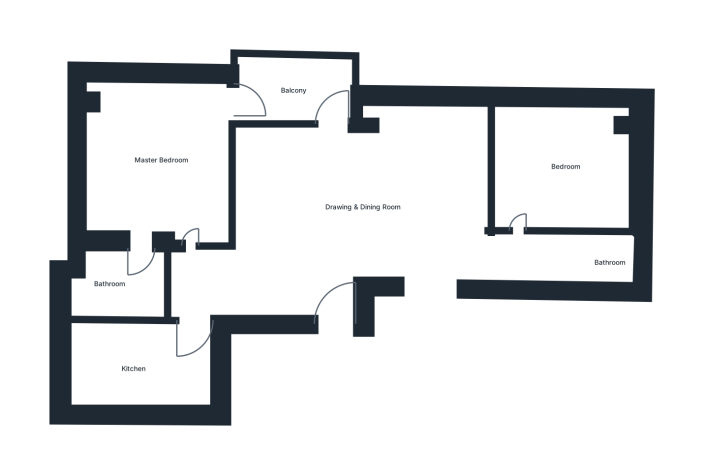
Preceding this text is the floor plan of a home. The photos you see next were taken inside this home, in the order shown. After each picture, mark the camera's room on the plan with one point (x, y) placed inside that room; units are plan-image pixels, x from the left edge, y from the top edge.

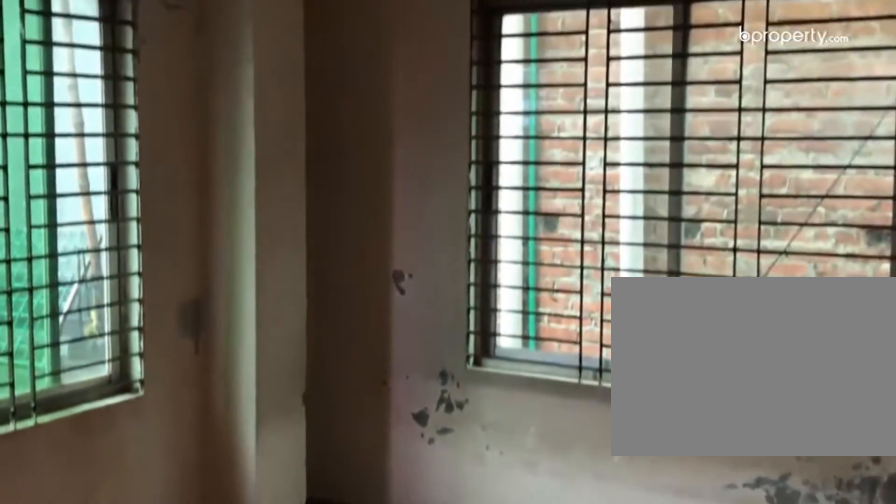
(156, 164)
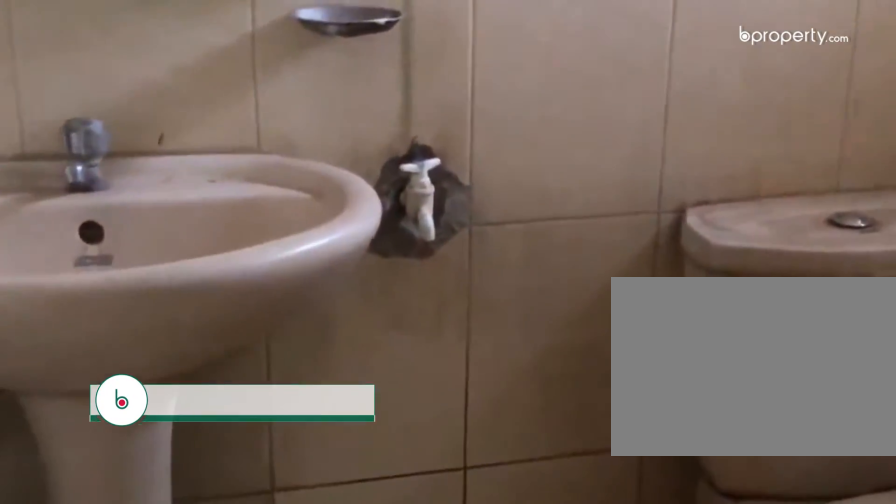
(128, 282)
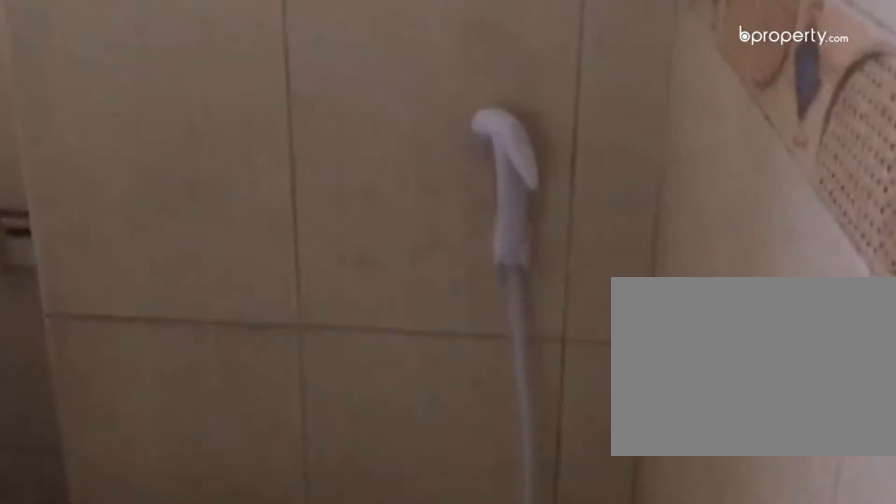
(128, 282)
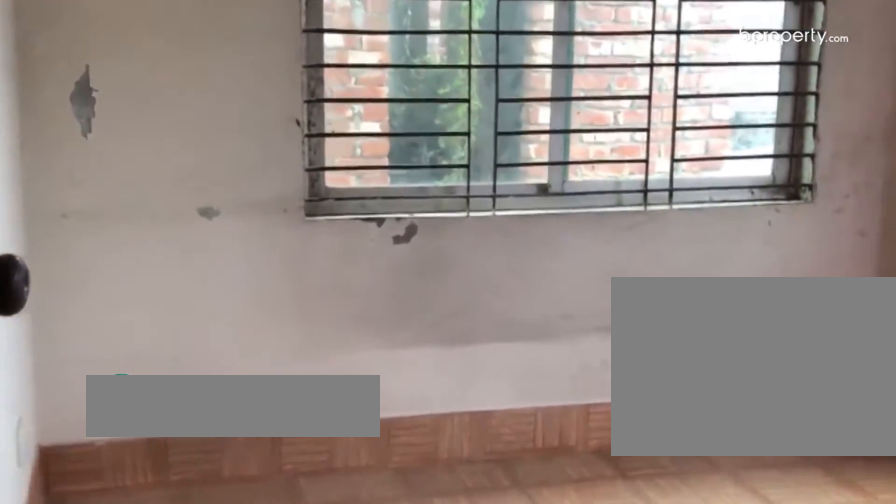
(557, 169)
